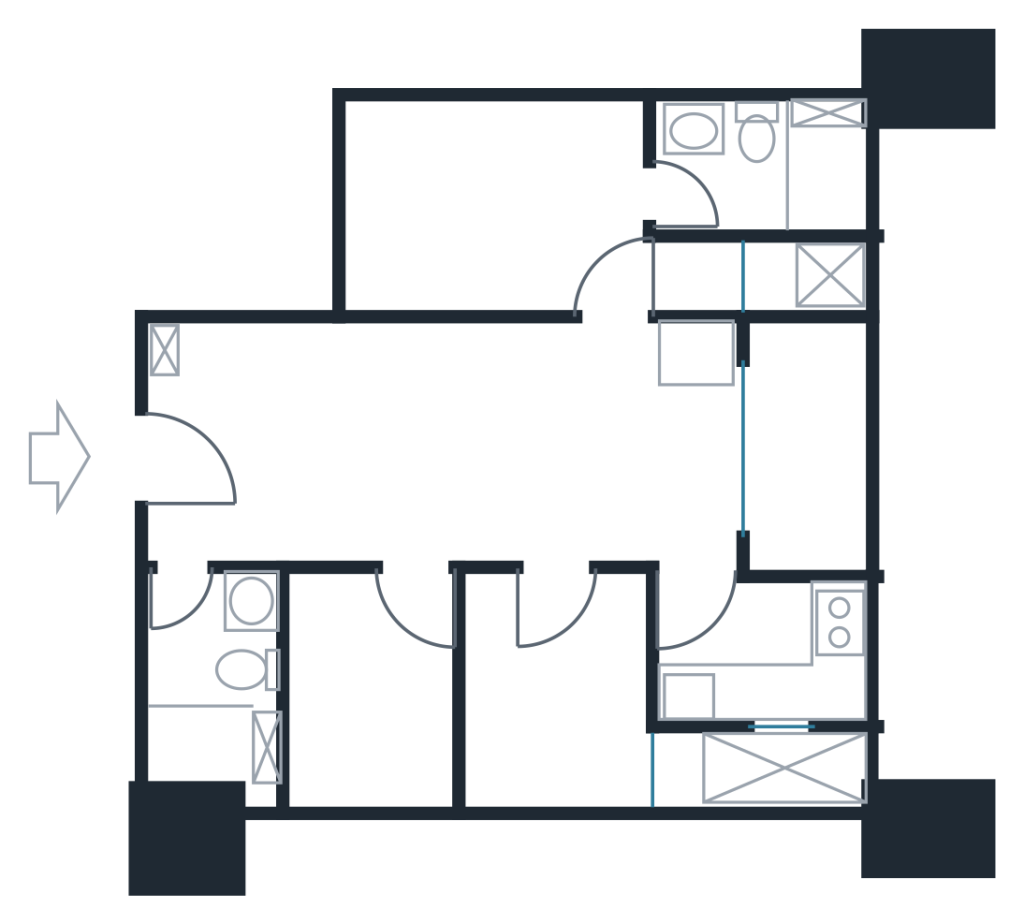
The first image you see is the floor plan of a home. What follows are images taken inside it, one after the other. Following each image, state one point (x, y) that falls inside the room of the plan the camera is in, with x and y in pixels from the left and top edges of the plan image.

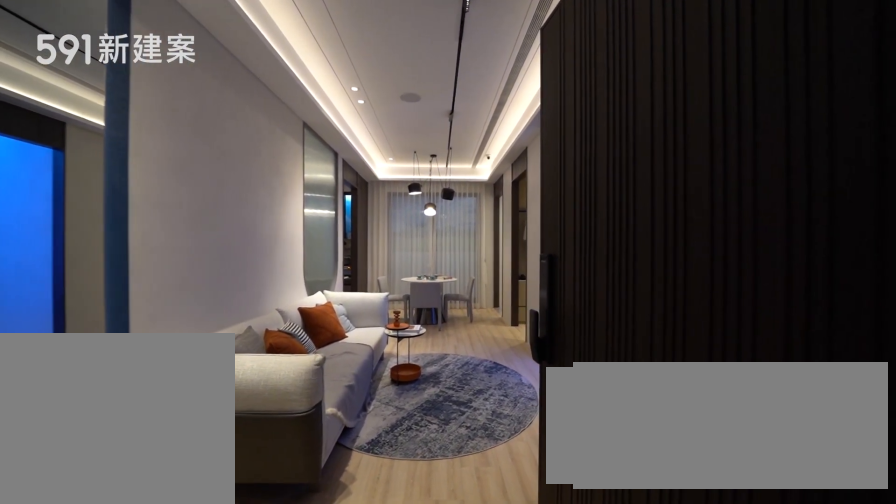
(195, 467)
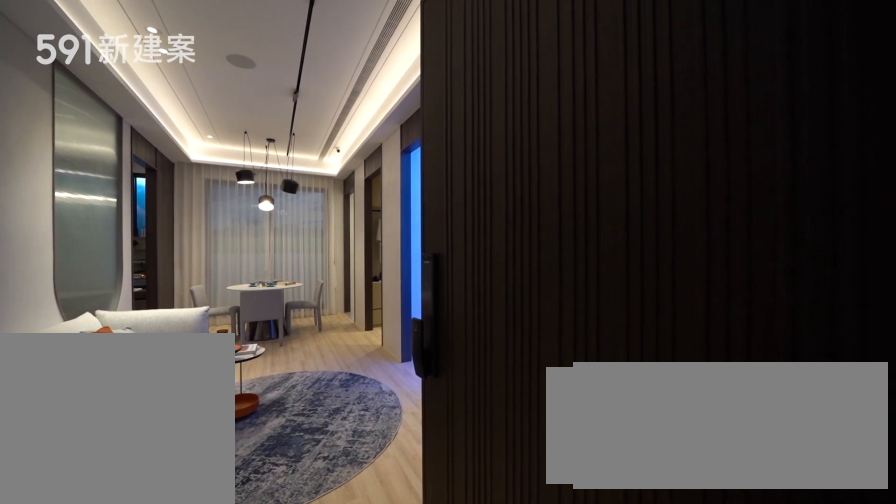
(195, 467)
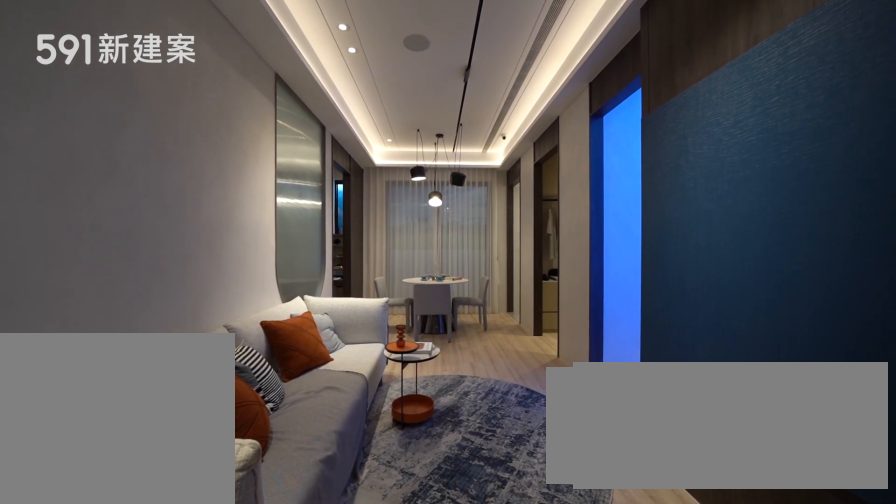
(326, 438)
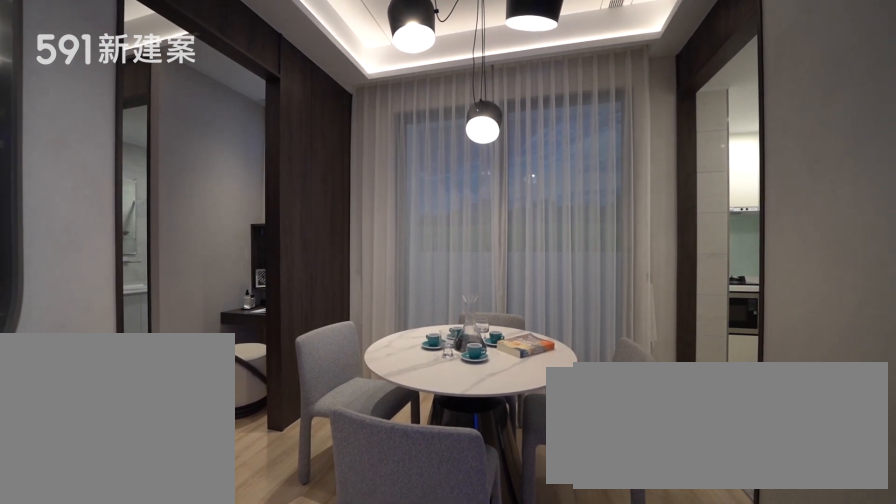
(623, 440)
